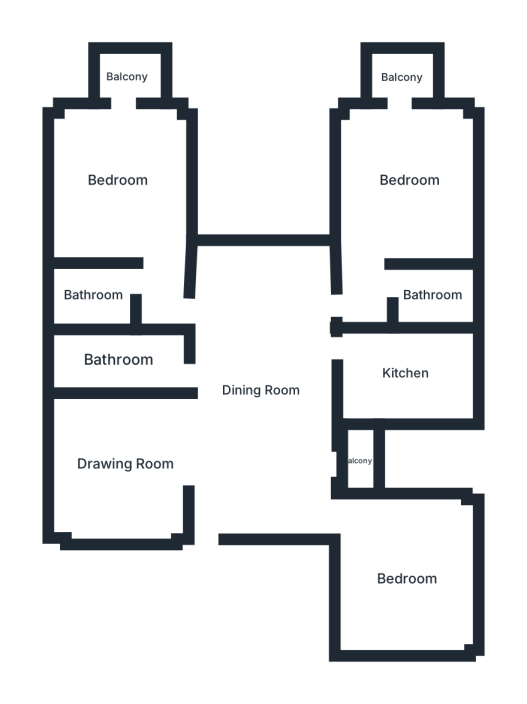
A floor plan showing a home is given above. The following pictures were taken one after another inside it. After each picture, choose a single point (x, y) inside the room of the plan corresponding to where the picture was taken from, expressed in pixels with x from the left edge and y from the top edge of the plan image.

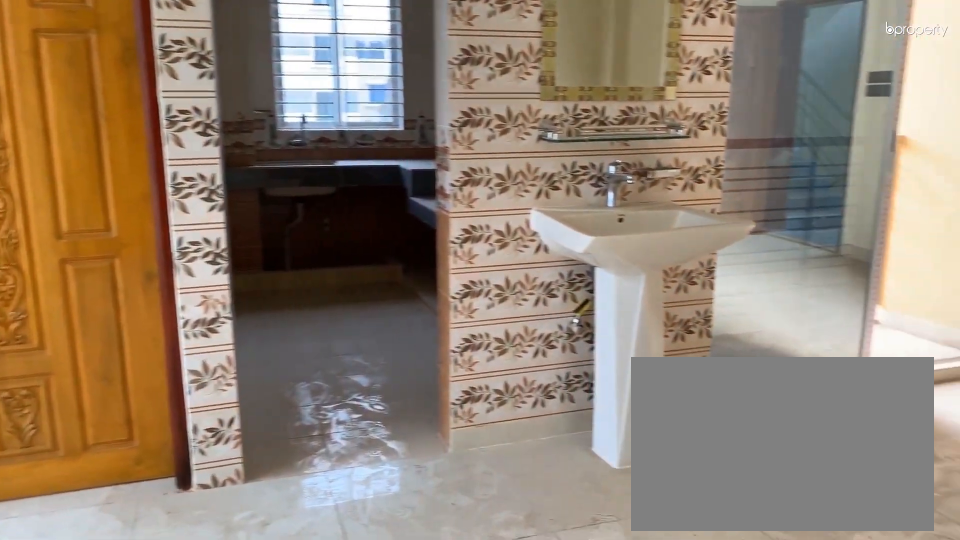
(257, 388)
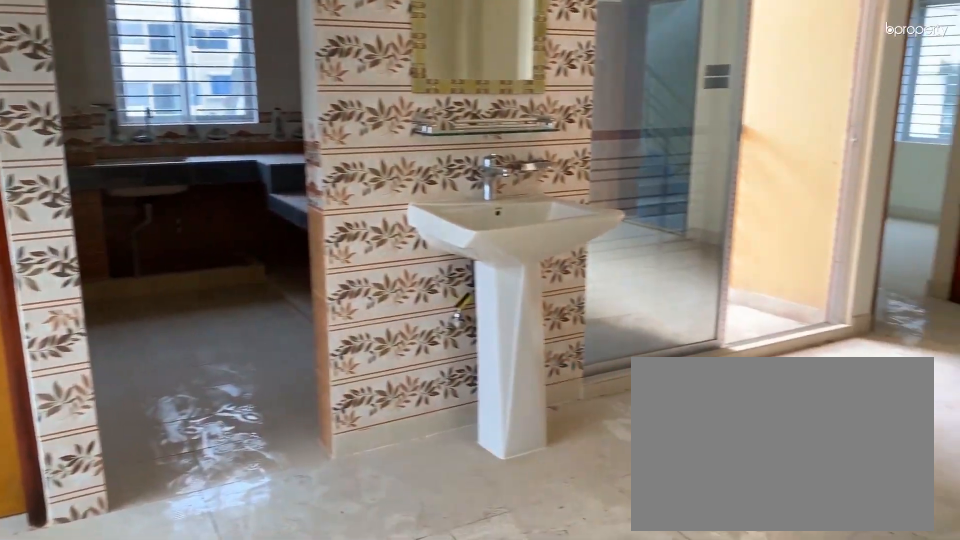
(257, 388)
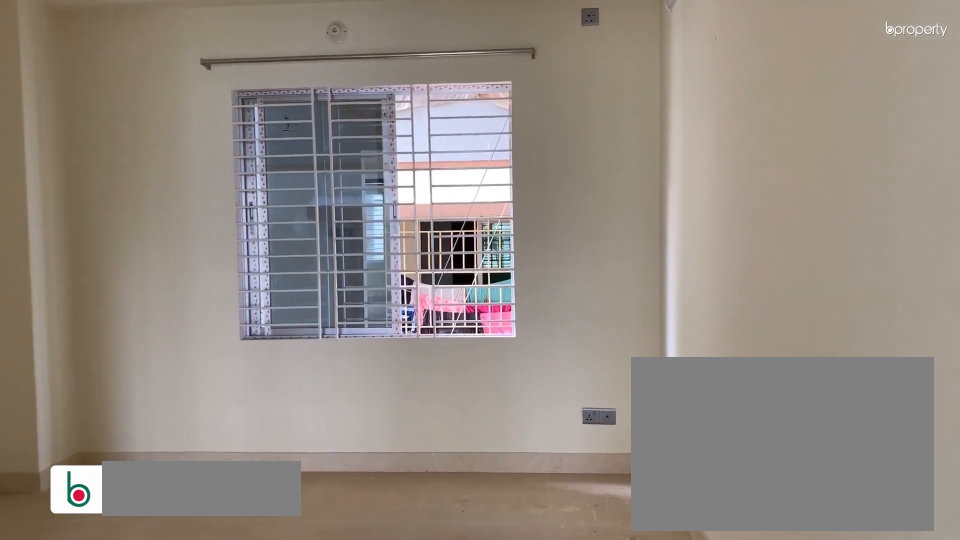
(126, 464)
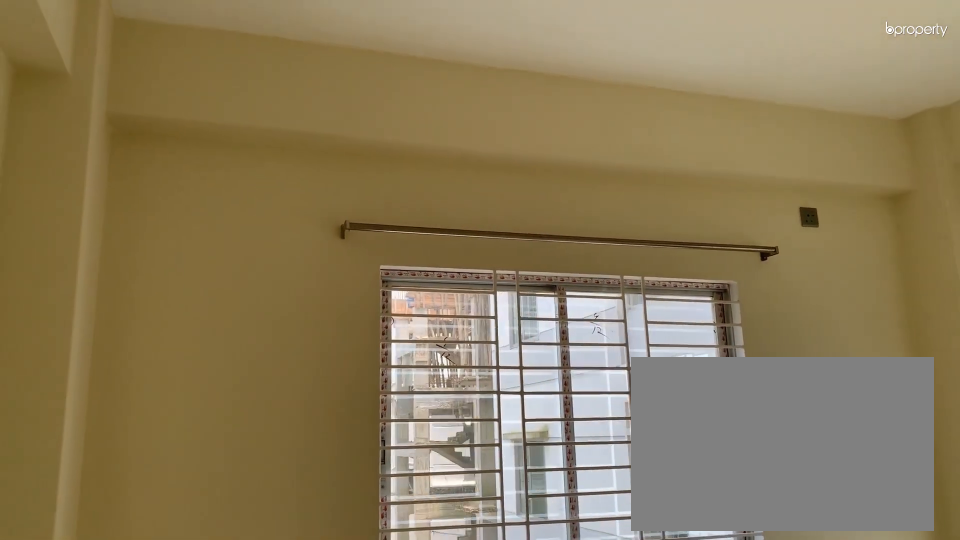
(407, 576)
